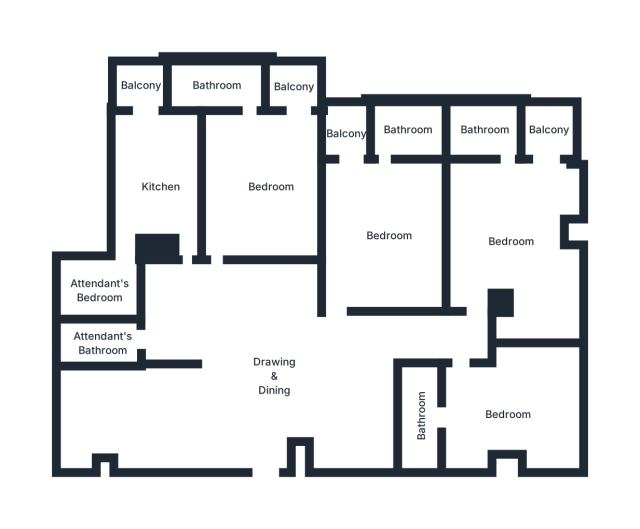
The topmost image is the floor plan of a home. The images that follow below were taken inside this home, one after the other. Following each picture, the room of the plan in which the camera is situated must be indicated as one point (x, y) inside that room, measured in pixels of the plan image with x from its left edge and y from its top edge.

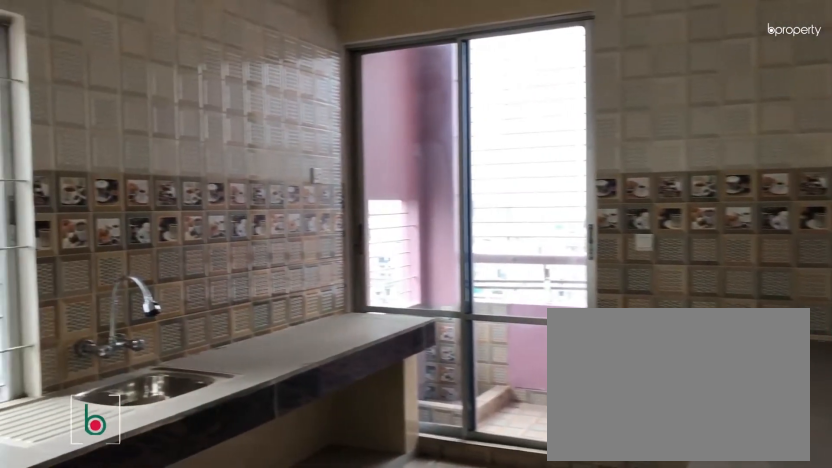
(159, 189)
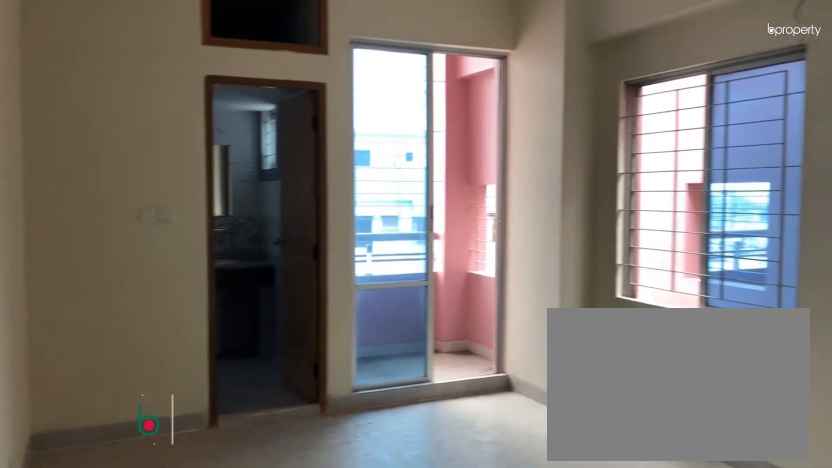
(269, 189)
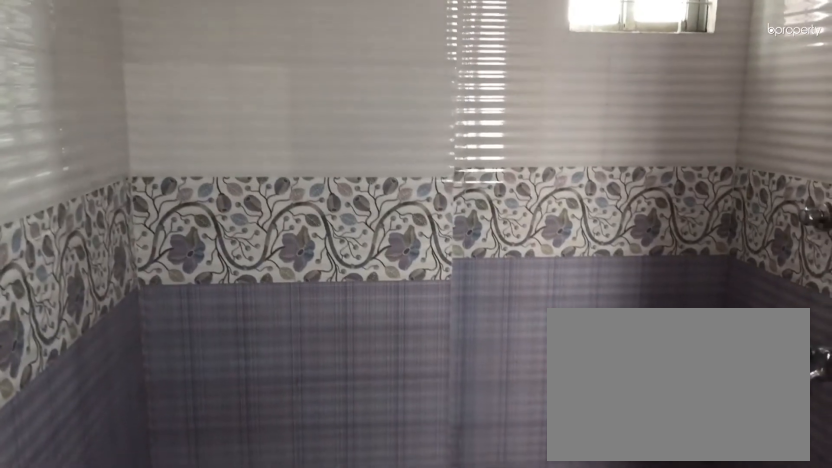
(214, 85)
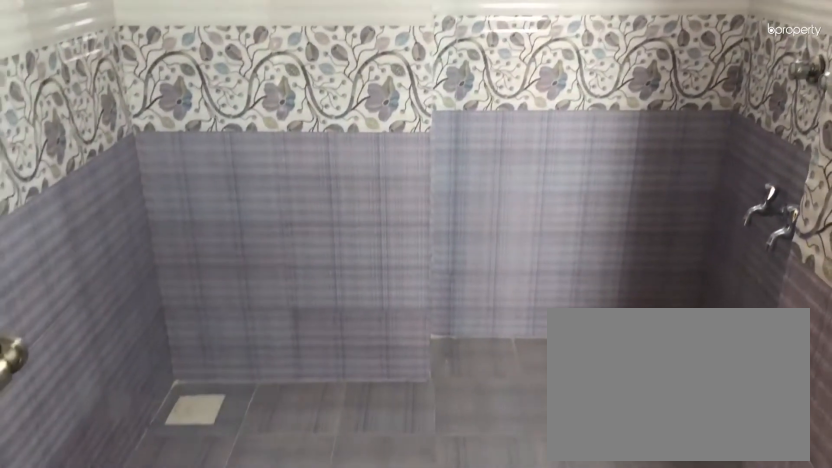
(214, 85)
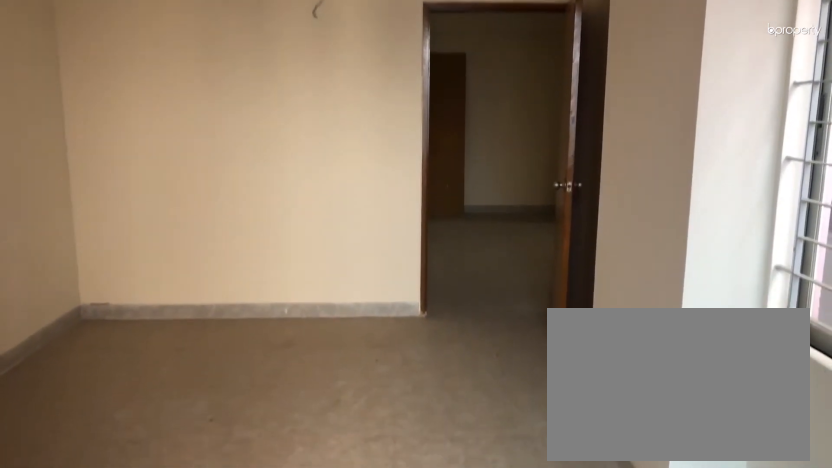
(389, 237)
